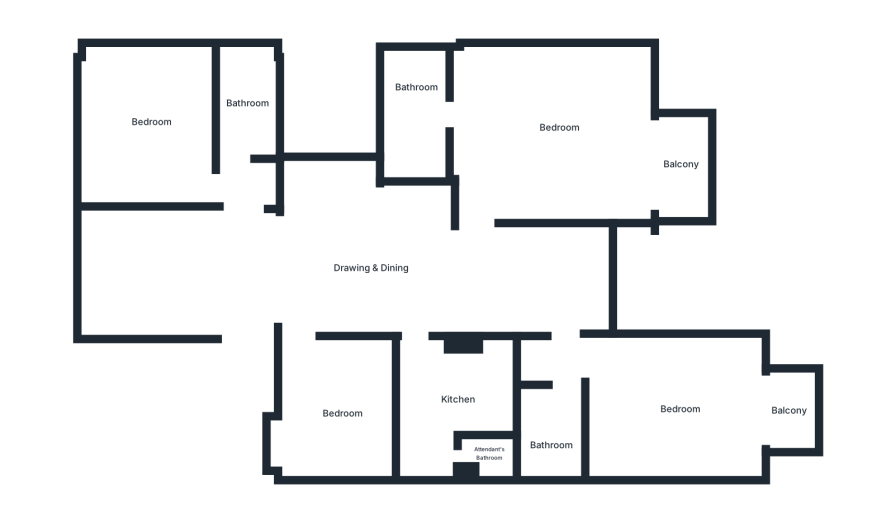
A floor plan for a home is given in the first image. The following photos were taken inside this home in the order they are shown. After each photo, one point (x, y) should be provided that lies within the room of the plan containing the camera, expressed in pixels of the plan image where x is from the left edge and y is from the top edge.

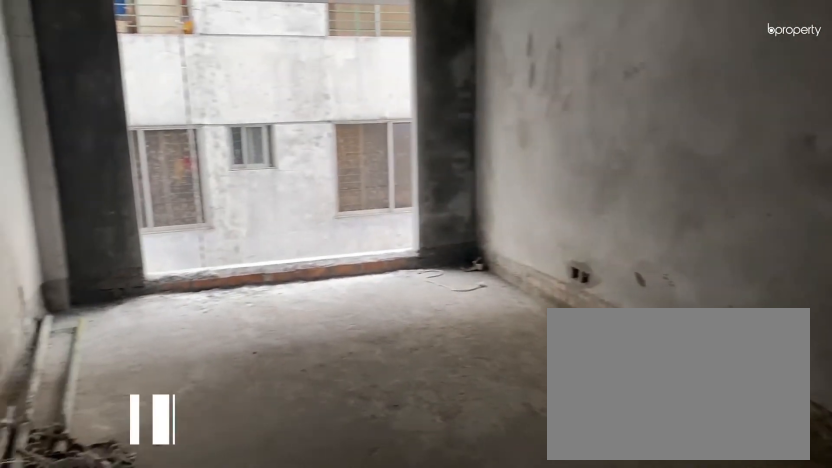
(155, 271)
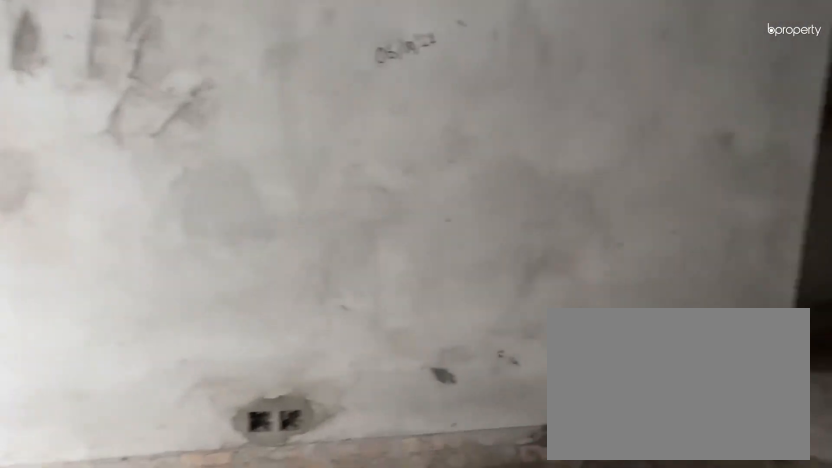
(155, 271)
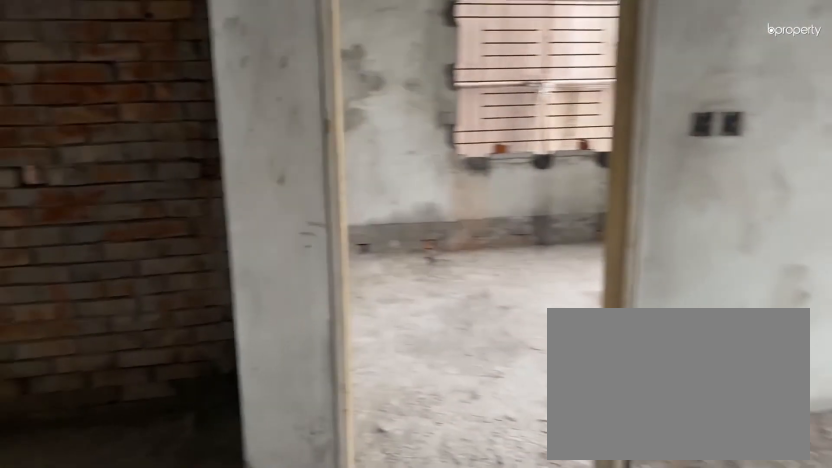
(523, 281)
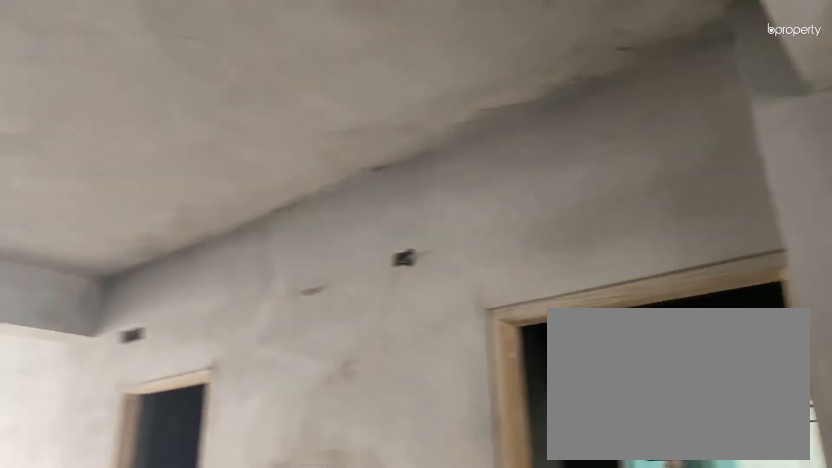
(218, 272)
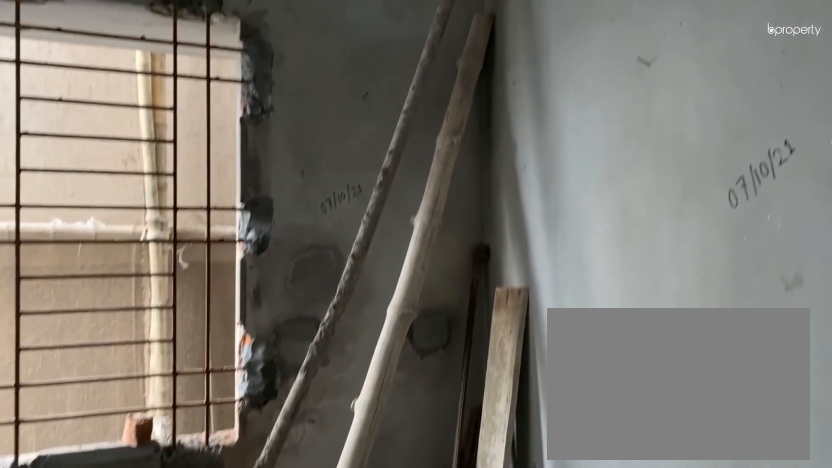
(149, 124)
